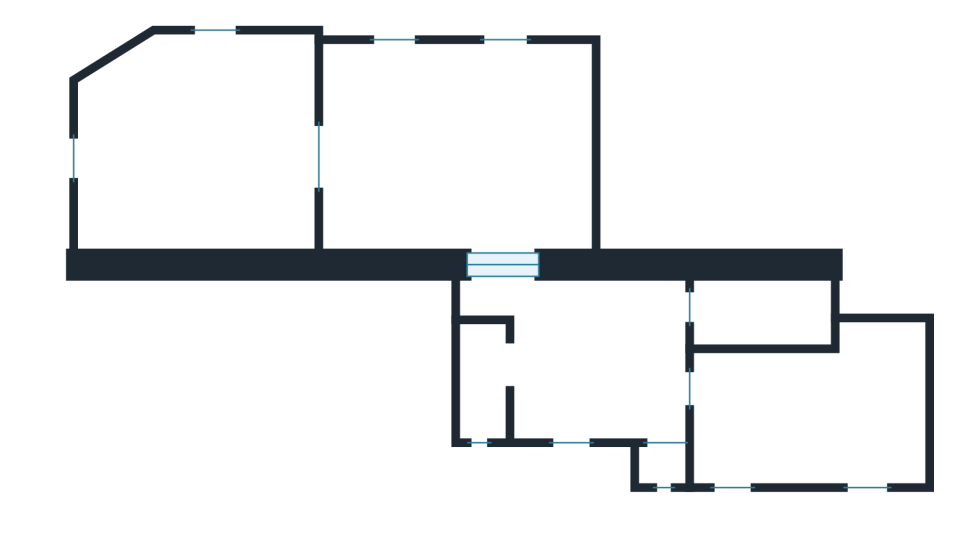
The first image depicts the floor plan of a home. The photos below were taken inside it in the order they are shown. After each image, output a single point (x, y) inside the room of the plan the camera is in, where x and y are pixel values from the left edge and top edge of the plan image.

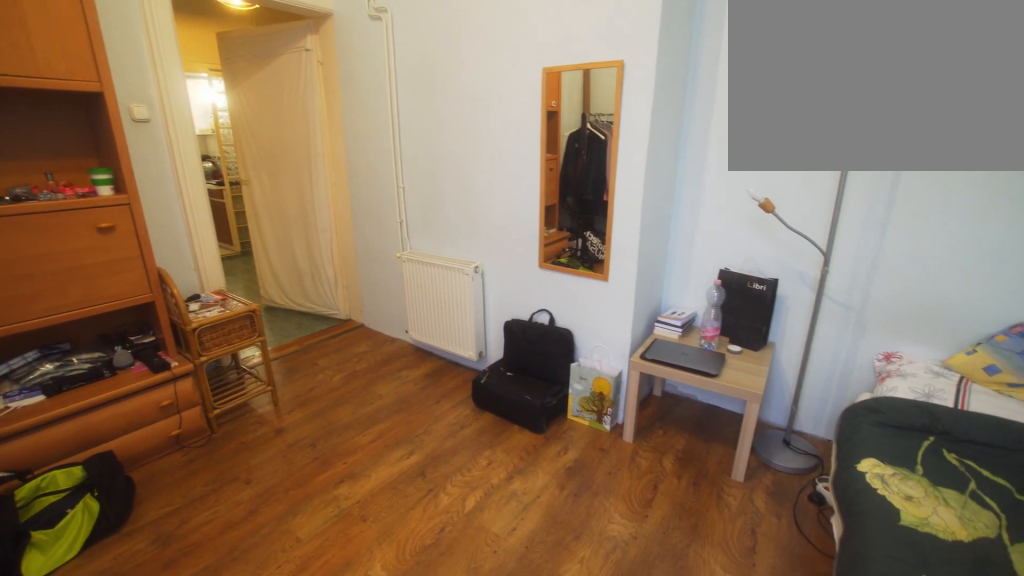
(823, 425)
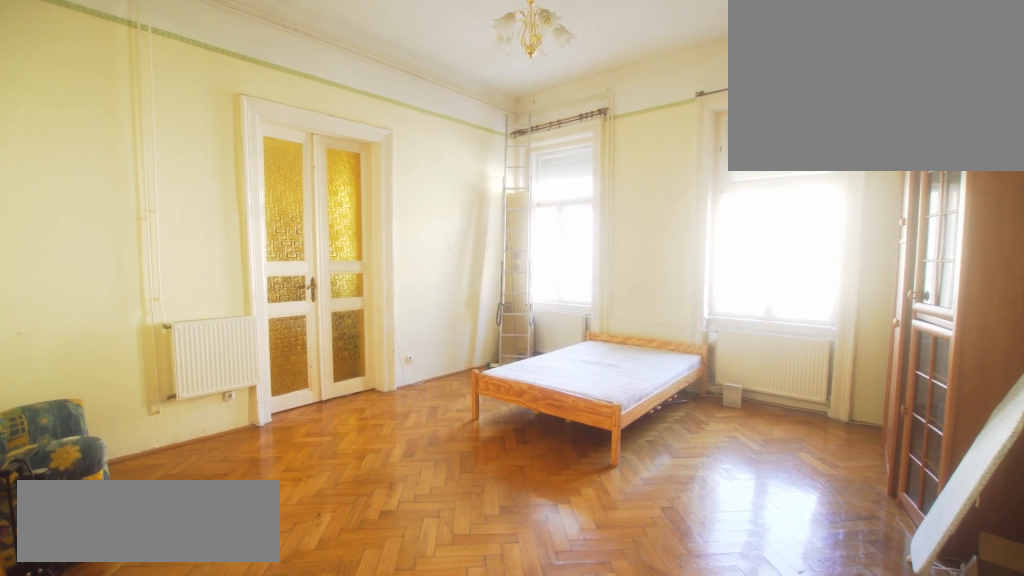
(462, 156)
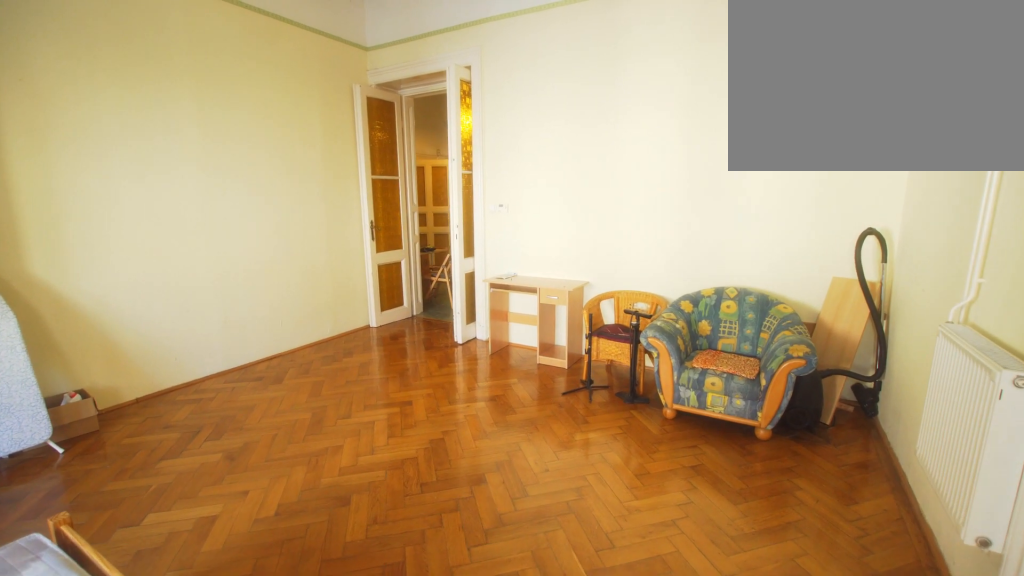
(462, 156)
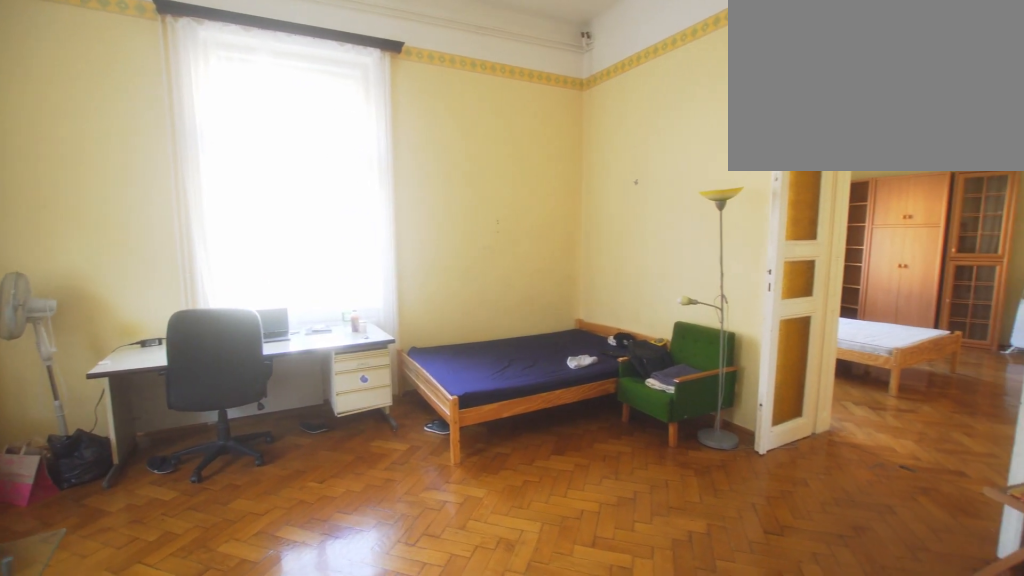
(200, 156)
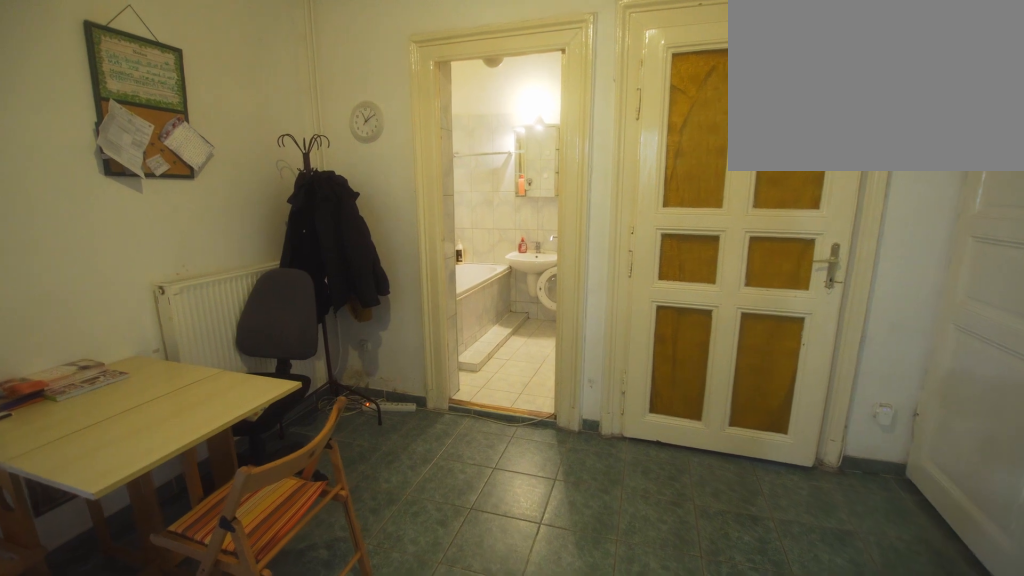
(575, 365)
